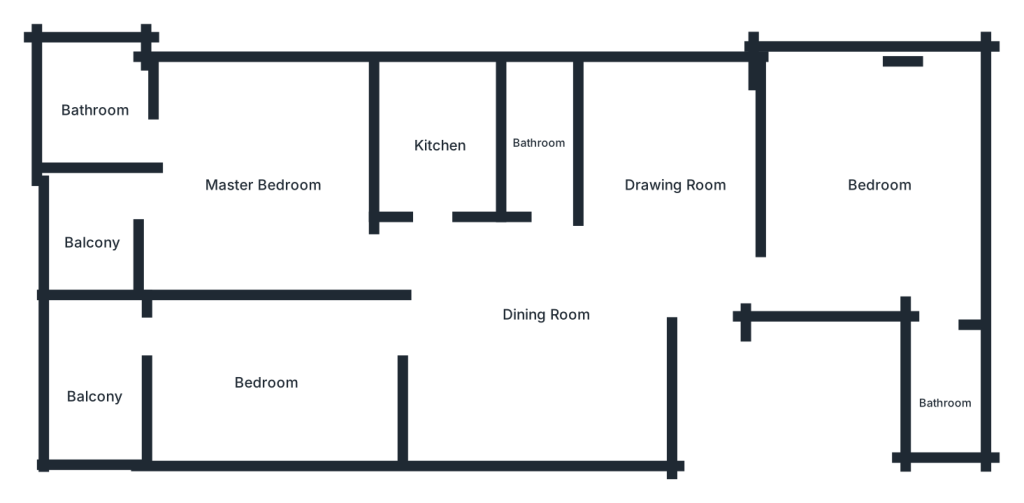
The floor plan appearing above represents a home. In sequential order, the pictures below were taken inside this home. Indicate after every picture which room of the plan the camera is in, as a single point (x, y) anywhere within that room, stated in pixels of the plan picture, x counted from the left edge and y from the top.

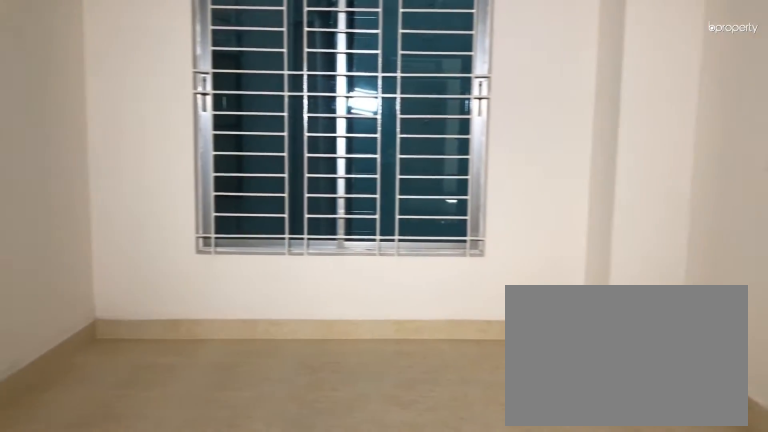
(689, 218)
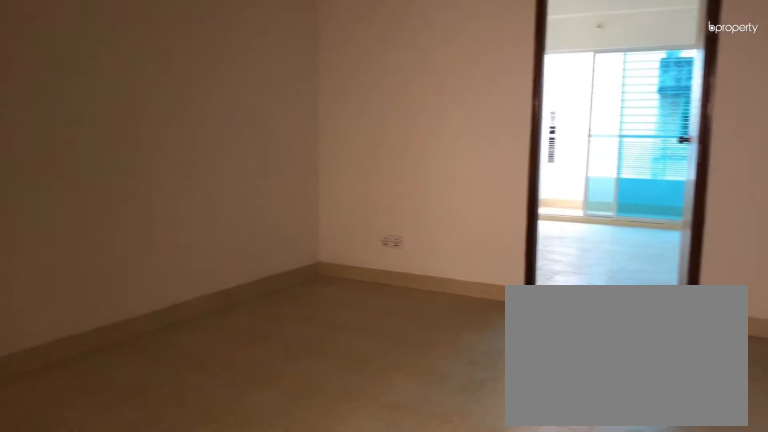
(547, 327)
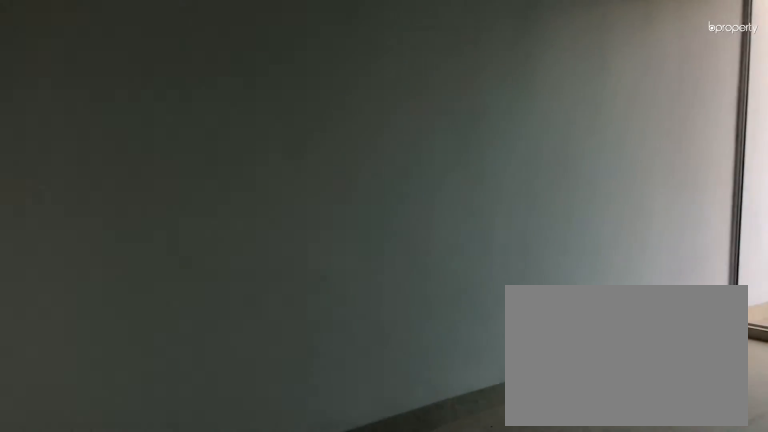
(270, 386)
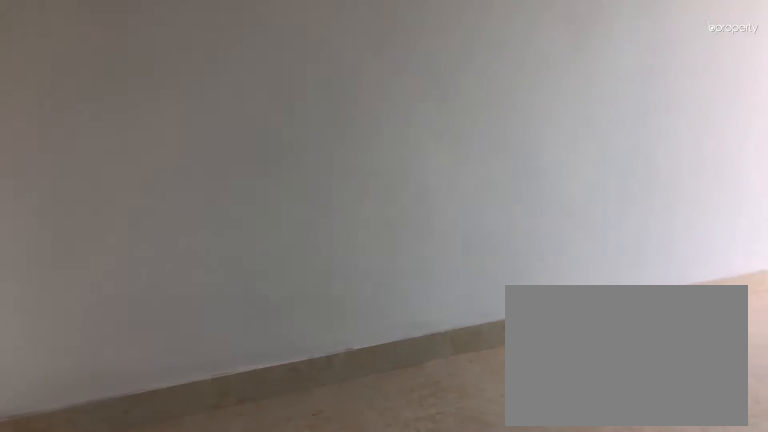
(270, 386)
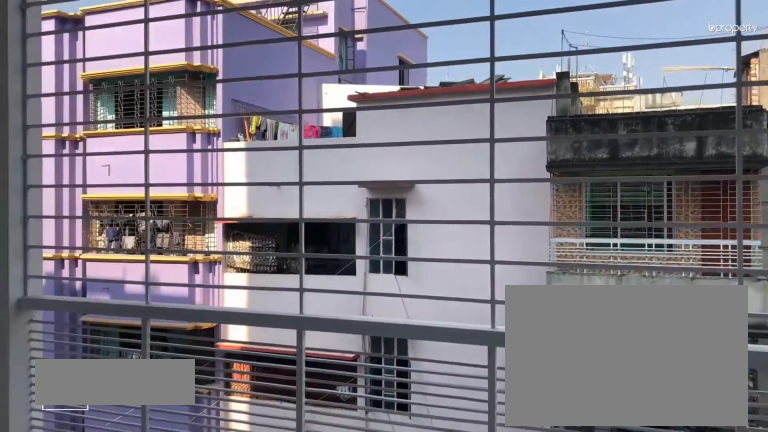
(102, 386)
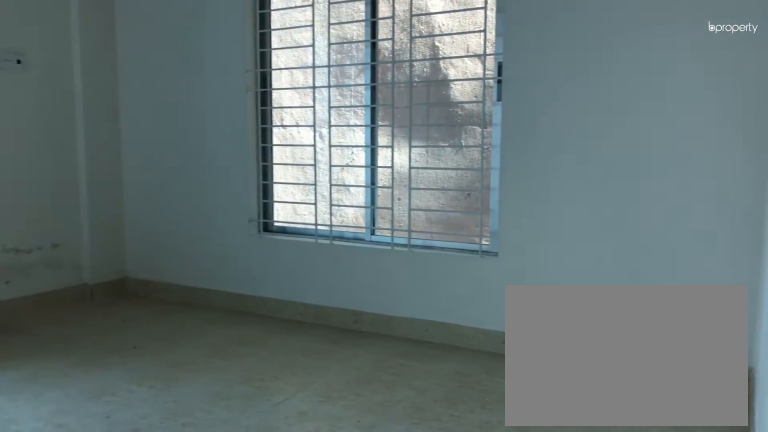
(253, 188)
